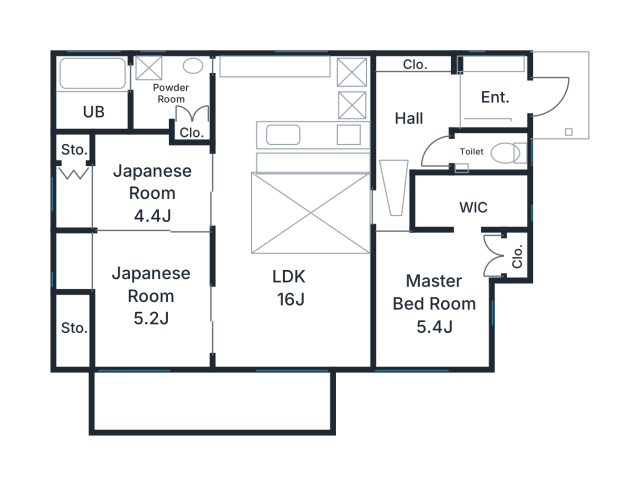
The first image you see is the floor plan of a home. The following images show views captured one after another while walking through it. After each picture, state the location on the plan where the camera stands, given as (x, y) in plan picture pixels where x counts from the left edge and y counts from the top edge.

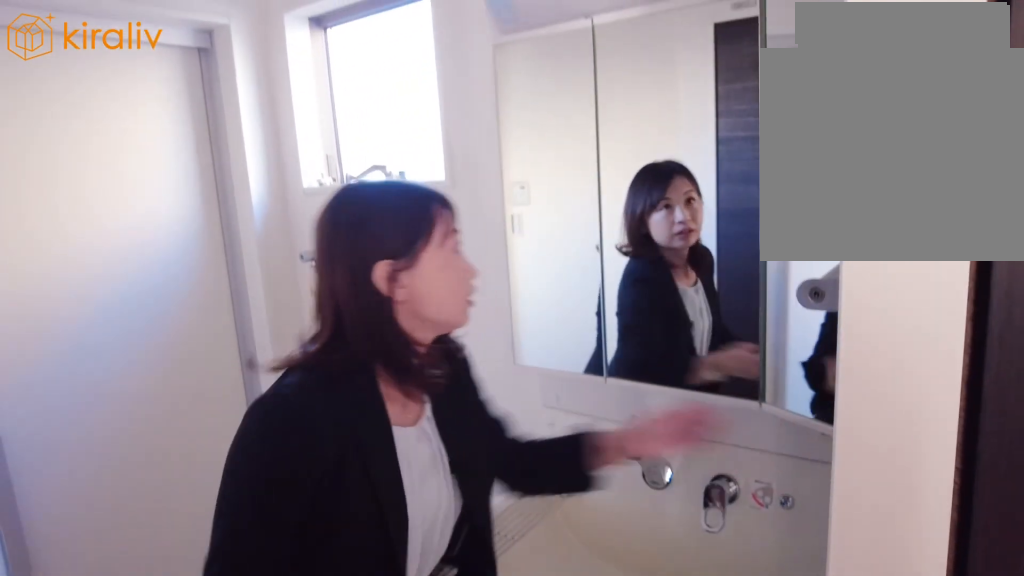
(165, 110)
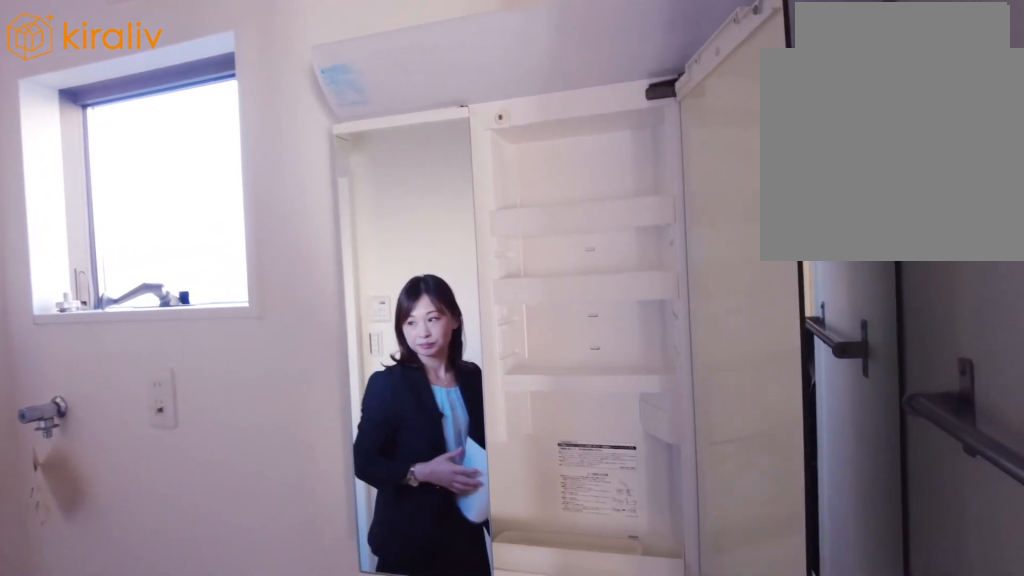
(156, 110)
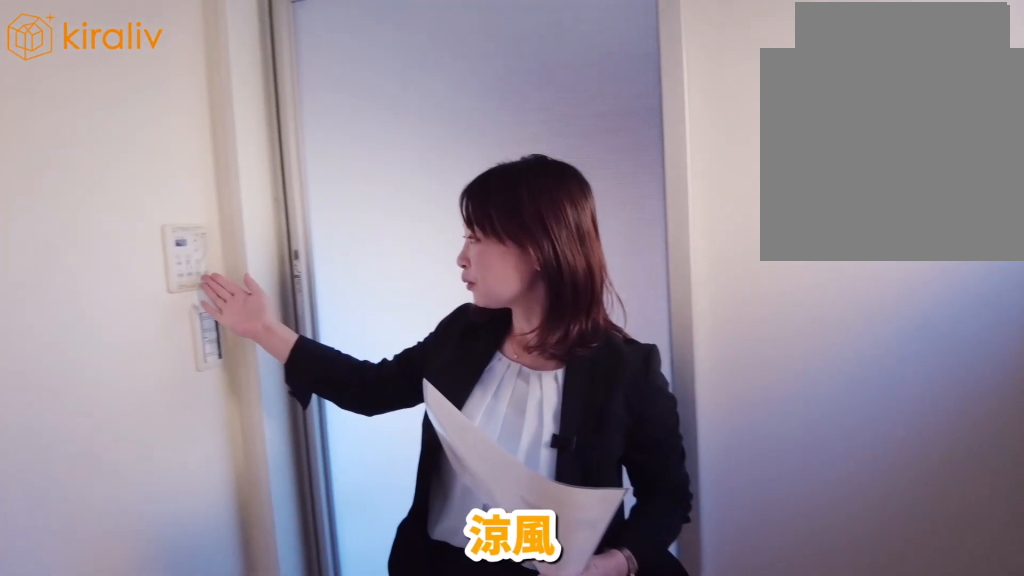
(129, 113)
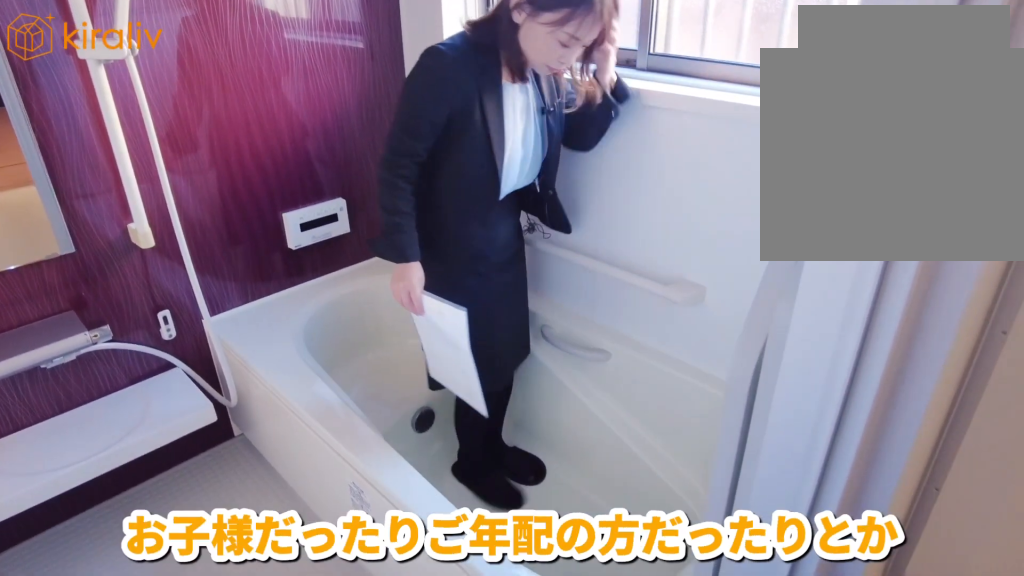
(97, 113)
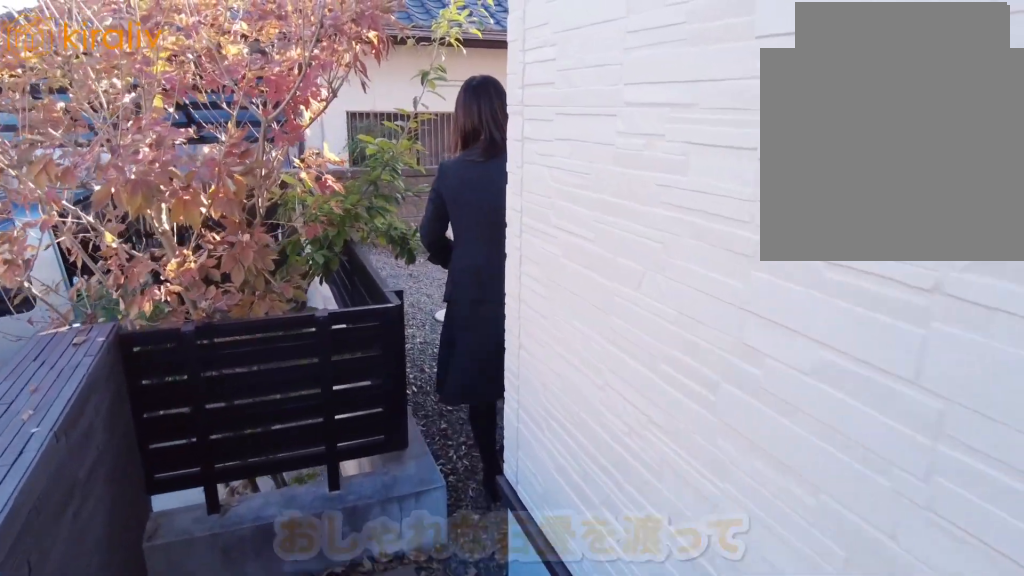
(520, 285)
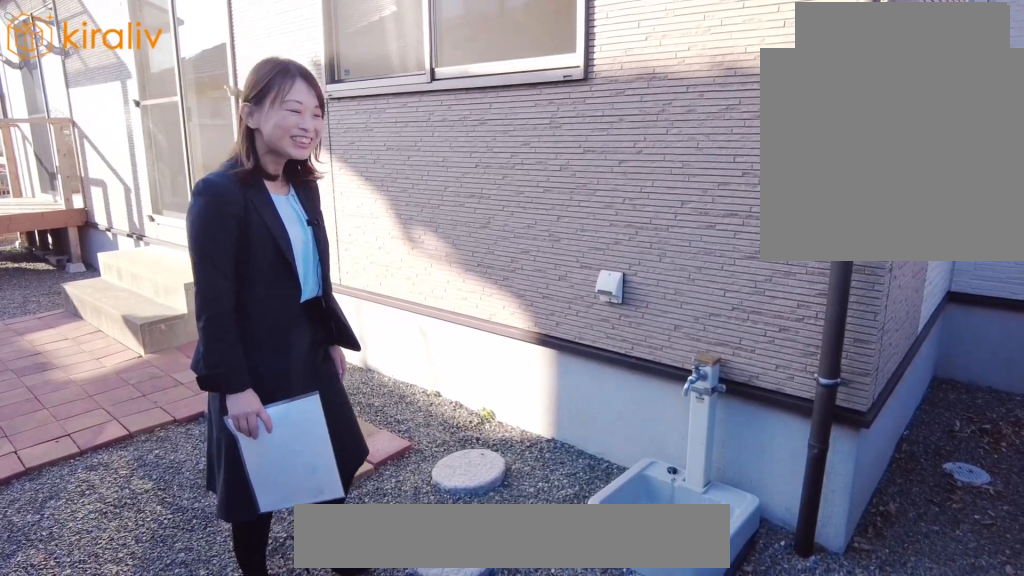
(458, 374)
